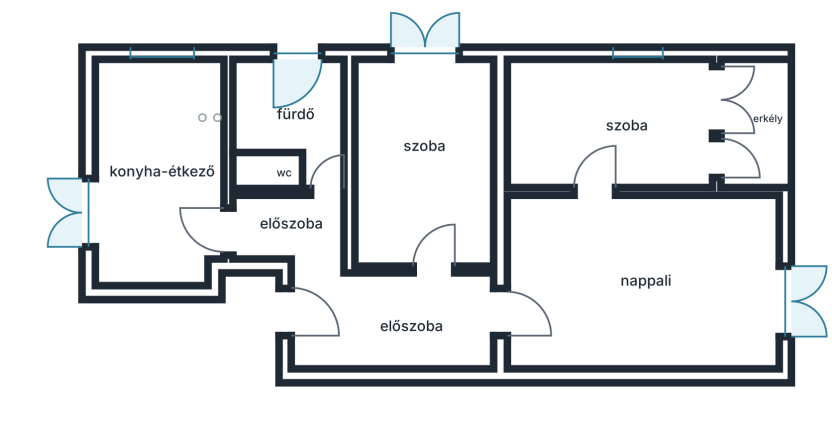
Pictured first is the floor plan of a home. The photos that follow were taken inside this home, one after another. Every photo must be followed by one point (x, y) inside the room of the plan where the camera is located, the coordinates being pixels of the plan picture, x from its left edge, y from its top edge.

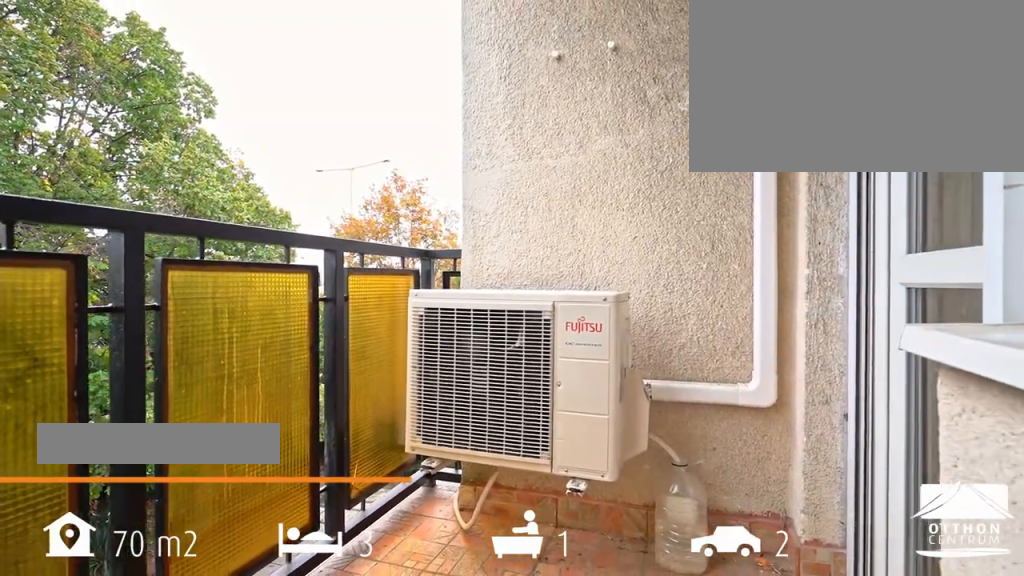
(749, 125)
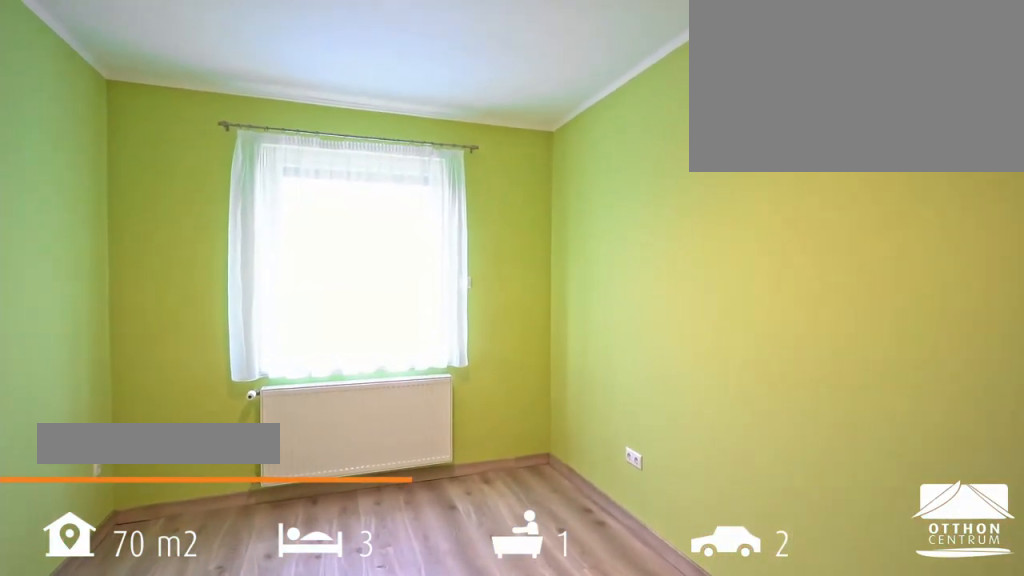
(423, 165)
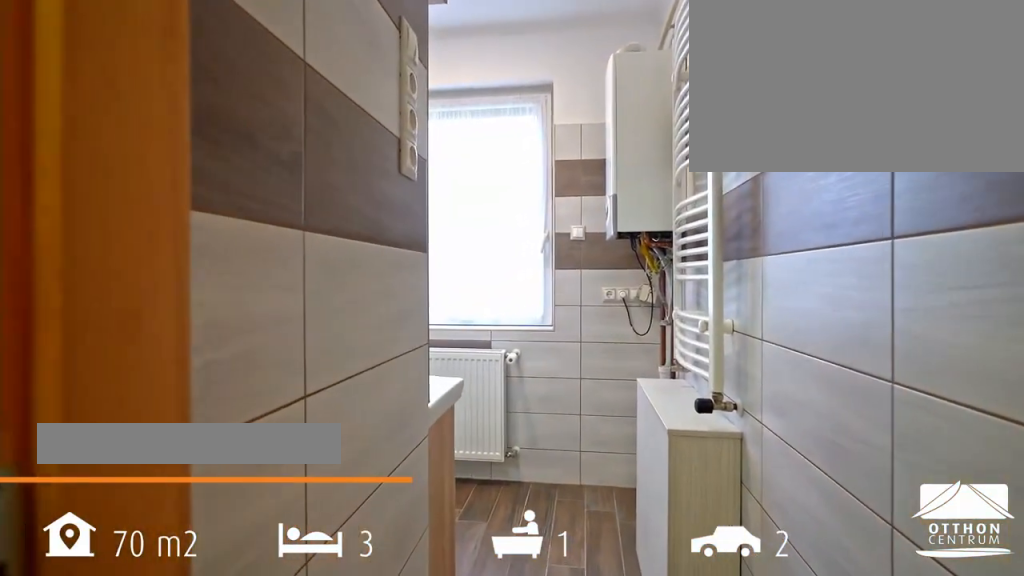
(299, 112)
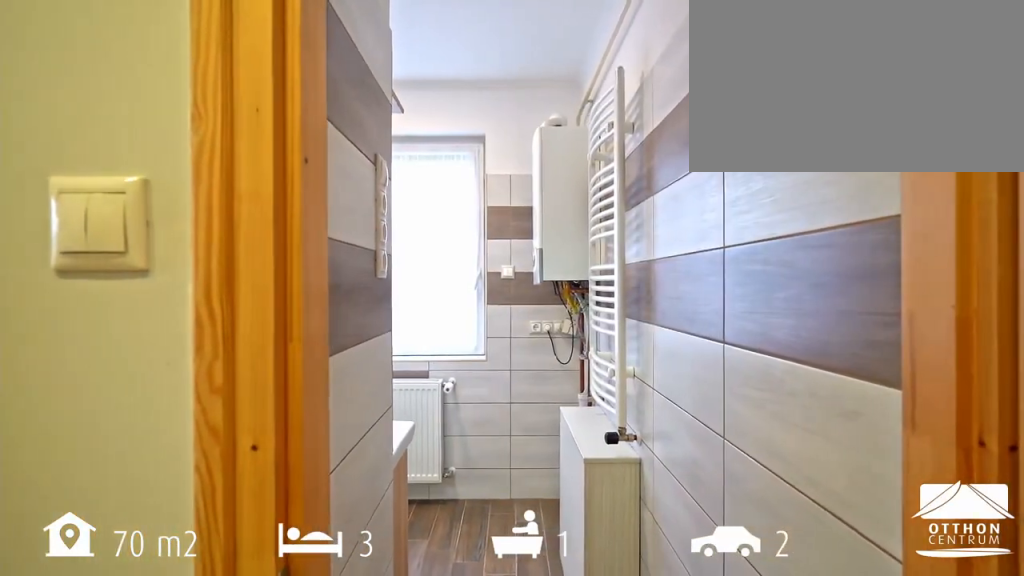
(300, 112)
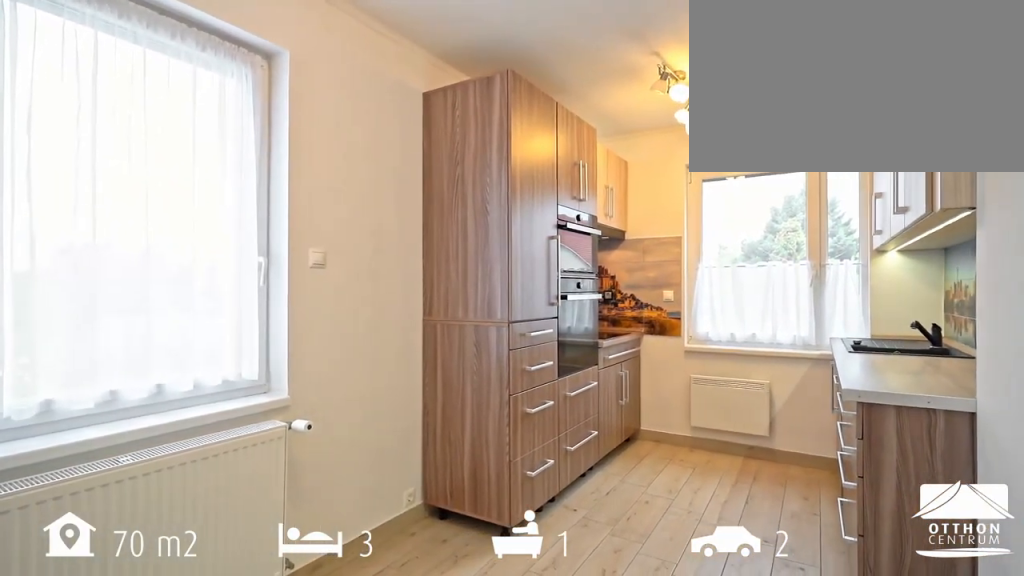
(153, 152)
